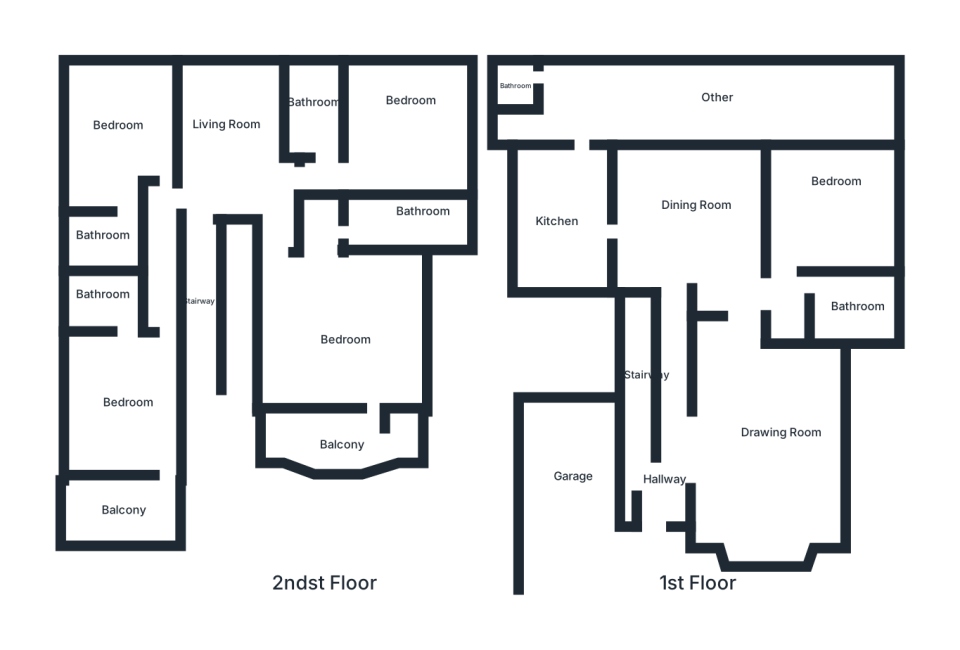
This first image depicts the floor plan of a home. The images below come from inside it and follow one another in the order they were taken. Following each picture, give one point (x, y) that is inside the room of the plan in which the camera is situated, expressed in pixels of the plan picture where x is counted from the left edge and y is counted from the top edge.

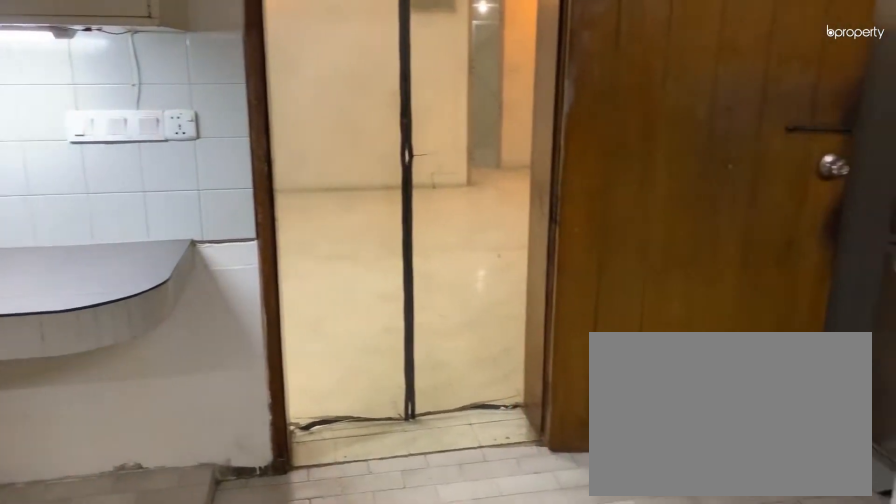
(541, 220)
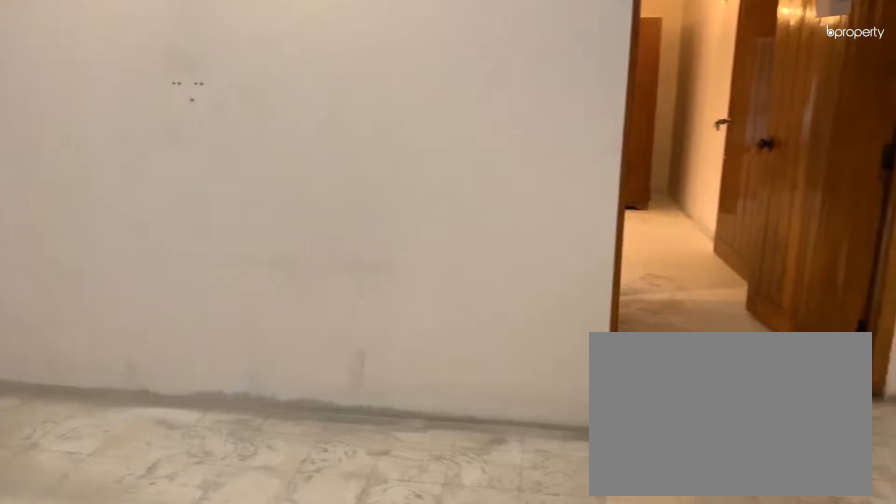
(227, 125)
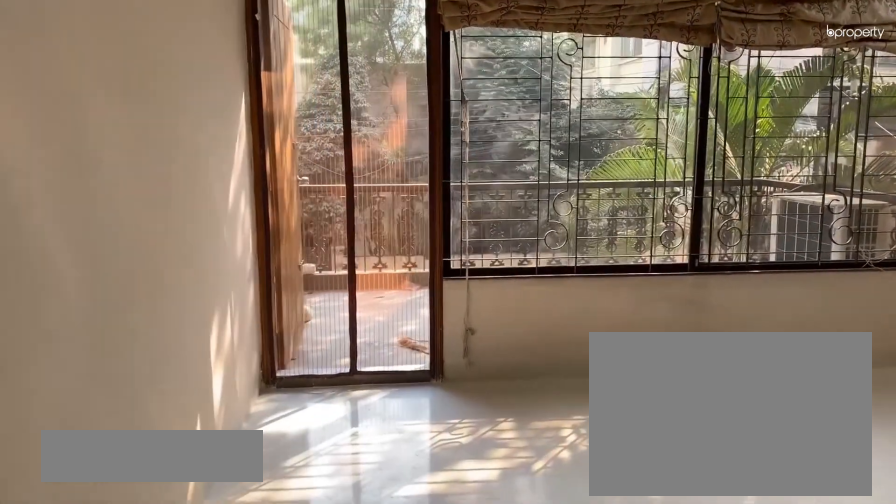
(122, 408)
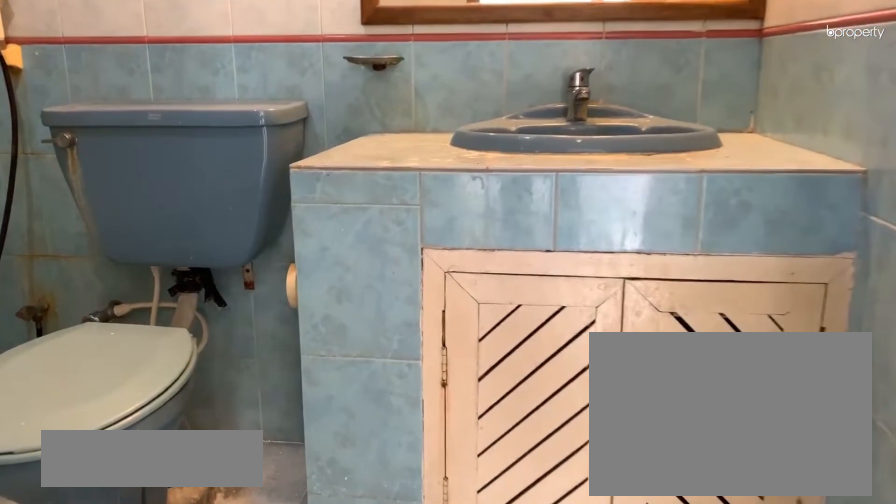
(110, 314)
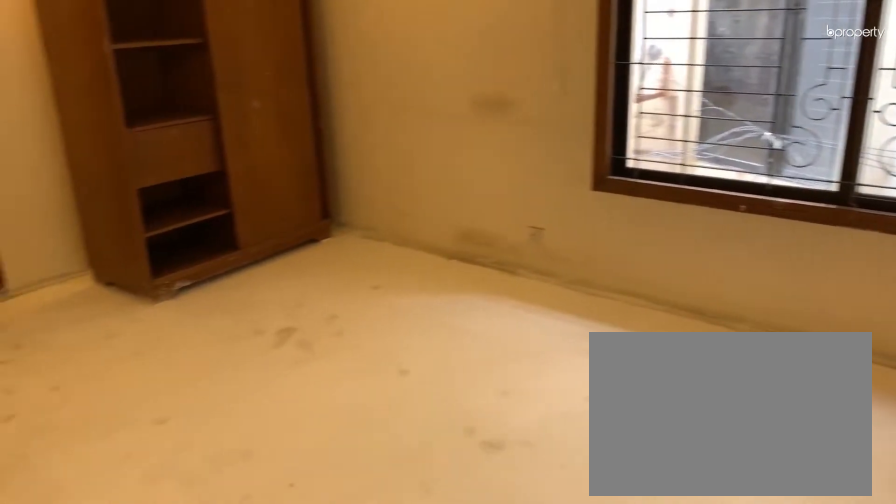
(116, 126)
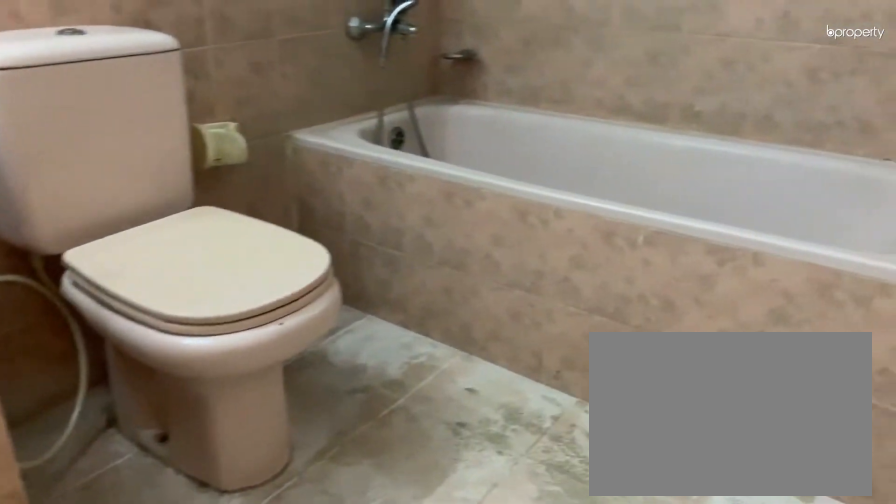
(96, 248)
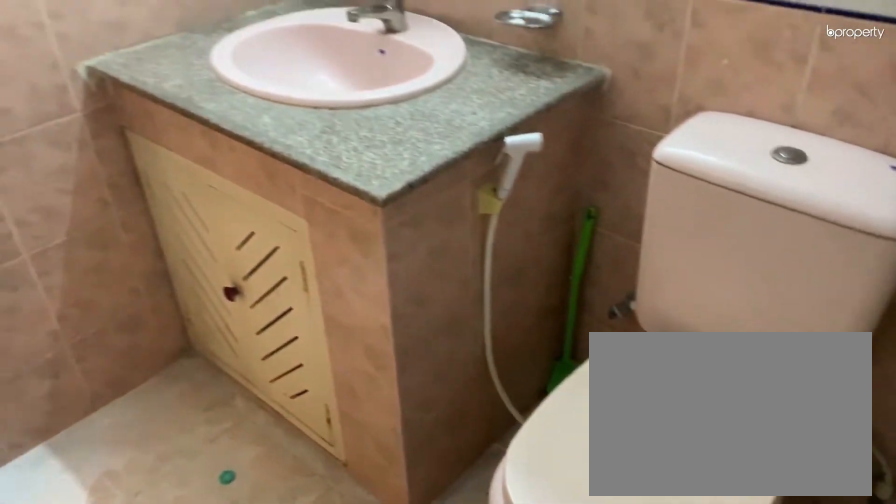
(96, 248)
